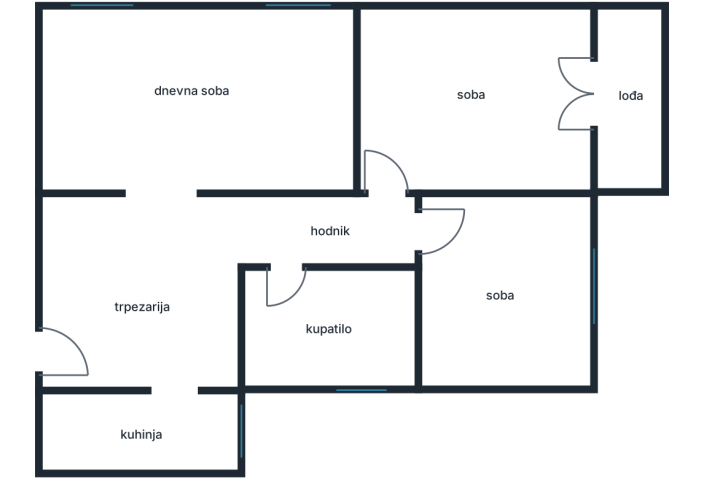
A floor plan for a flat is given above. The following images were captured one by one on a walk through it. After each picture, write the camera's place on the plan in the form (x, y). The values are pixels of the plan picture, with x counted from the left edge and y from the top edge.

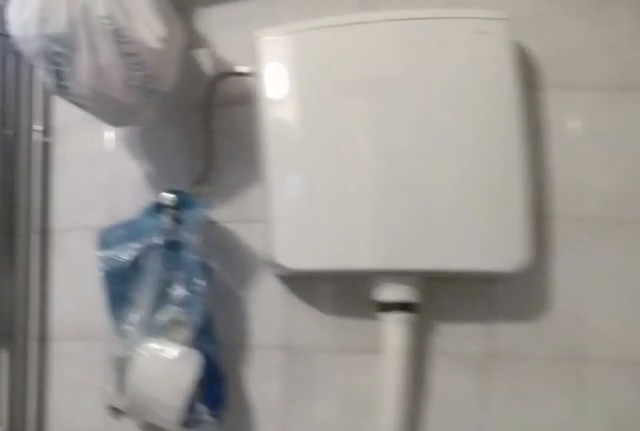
(285, 306)
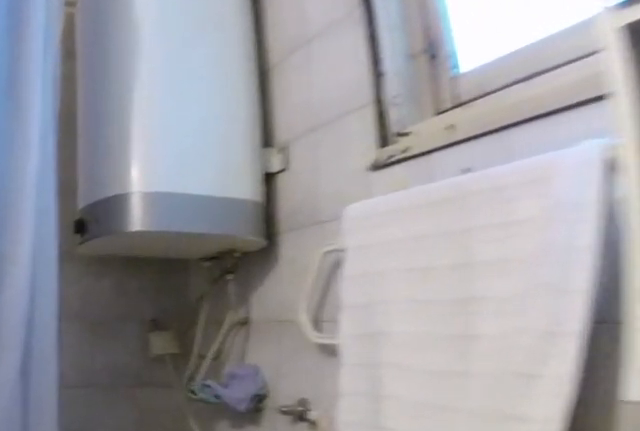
(314, 336)
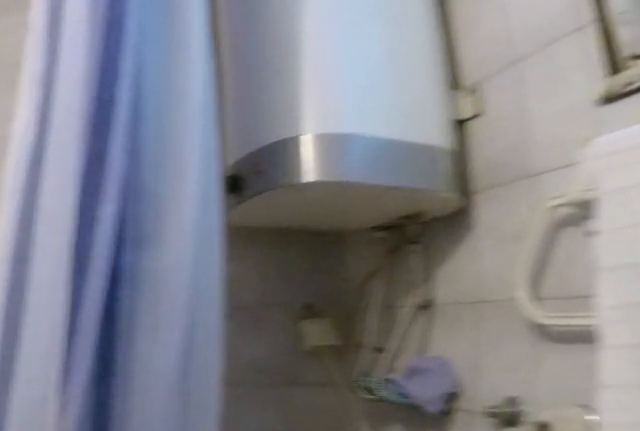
(327, 335)
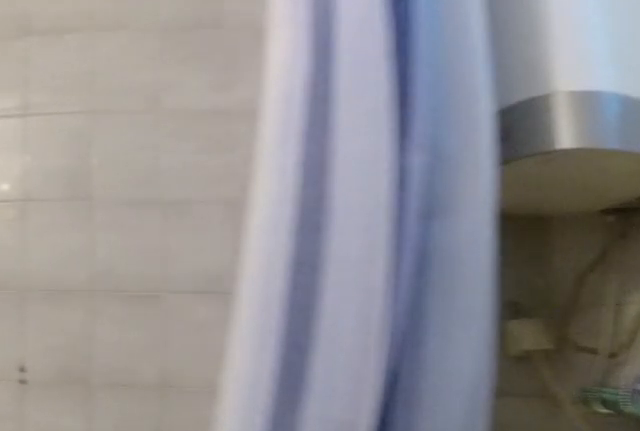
(332, 338)
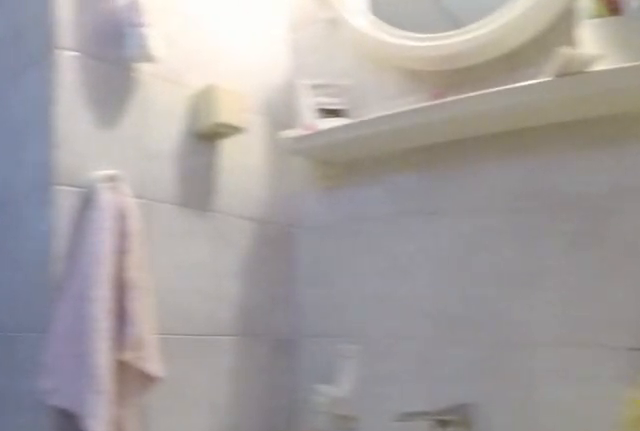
(362, 345)
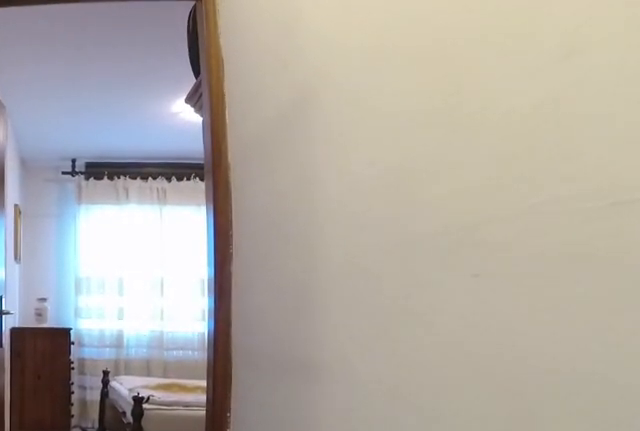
(315, 236)
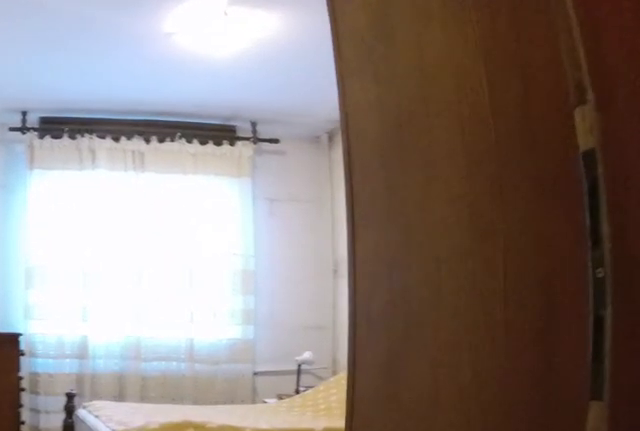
(358, 236)
